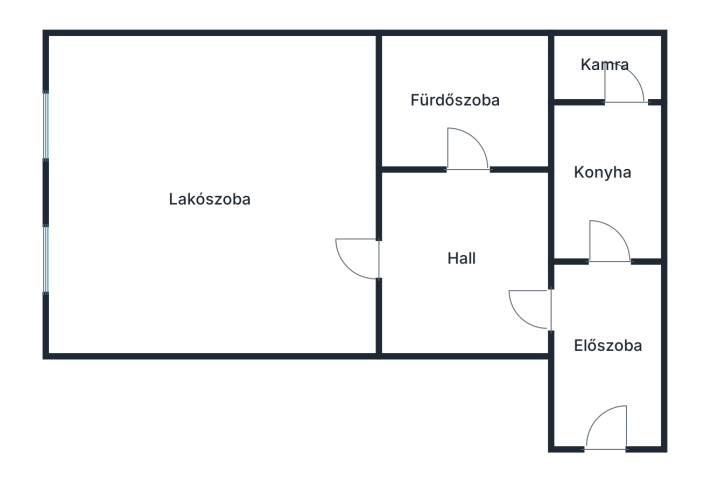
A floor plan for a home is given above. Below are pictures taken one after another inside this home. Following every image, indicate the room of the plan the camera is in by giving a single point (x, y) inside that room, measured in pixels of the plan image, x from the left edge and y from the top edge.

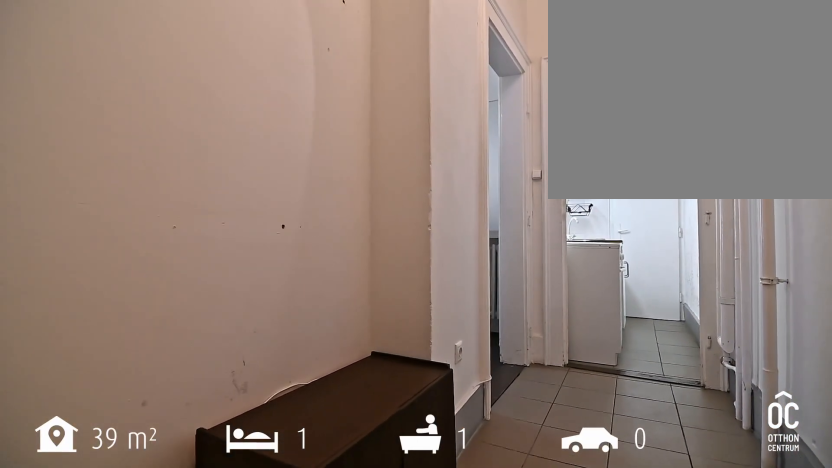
(607, 353)
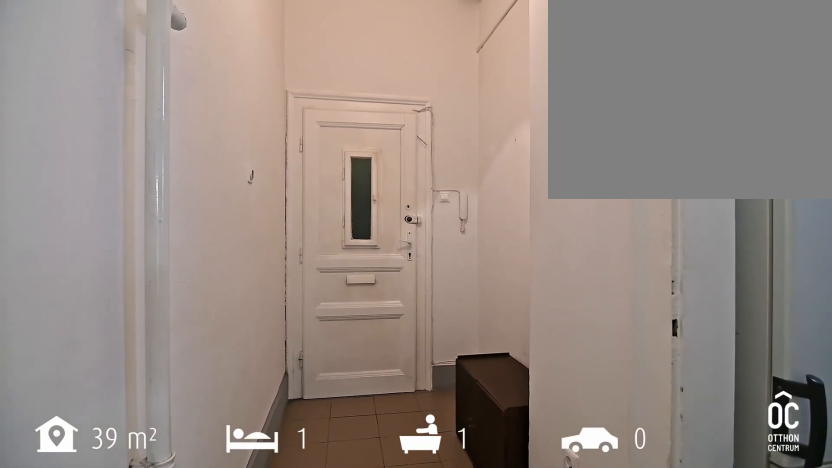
(607, 353)
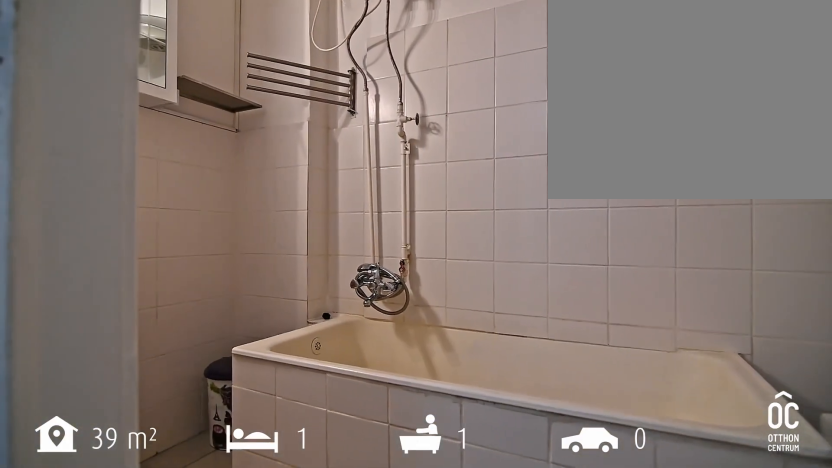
(461, 97)
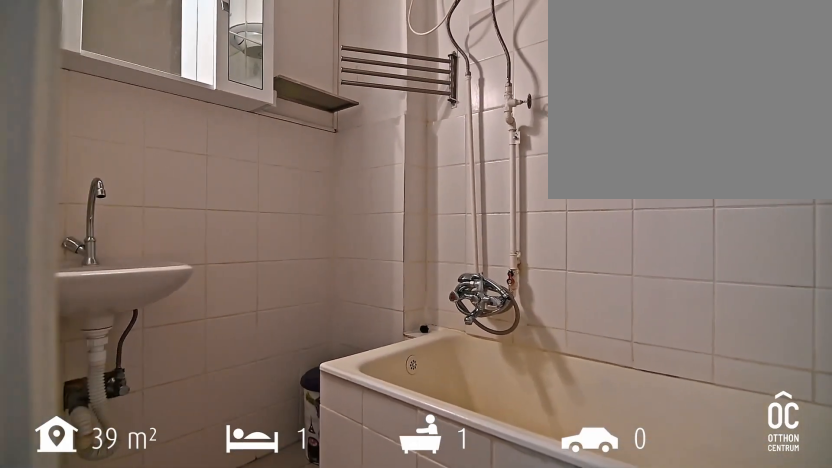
(461, 97)
